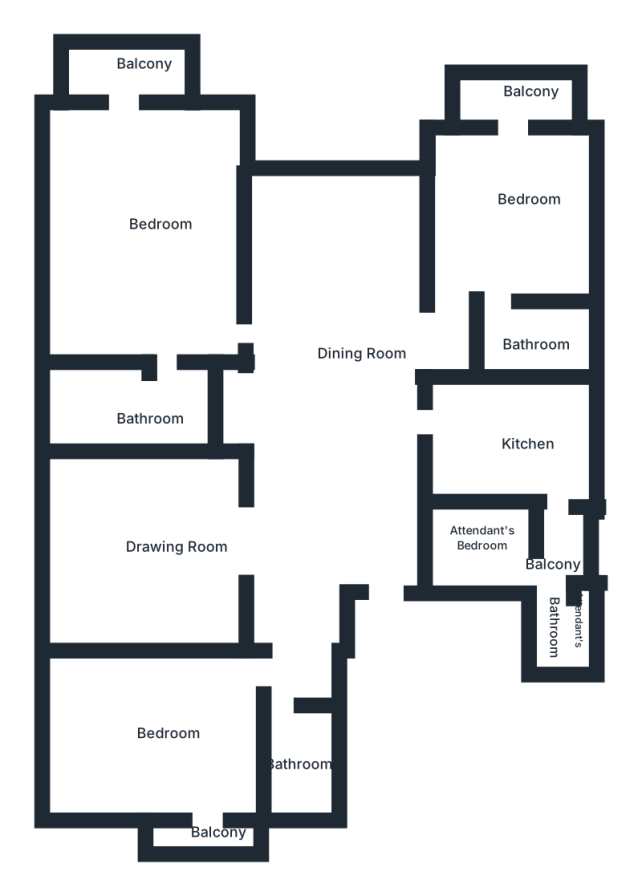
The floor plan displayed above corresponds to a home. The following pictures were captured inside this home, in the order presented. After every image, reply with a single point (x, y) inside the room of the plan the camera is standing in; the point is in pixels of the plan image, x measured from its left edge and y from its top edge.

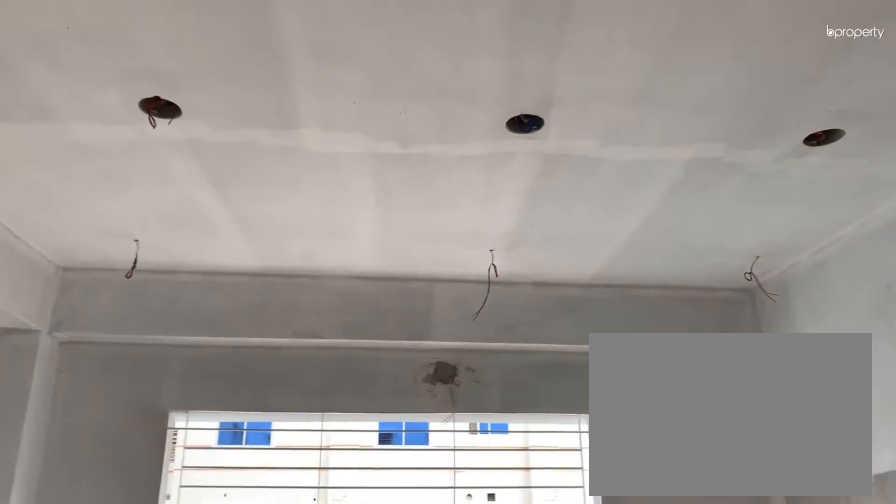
(155, 545)
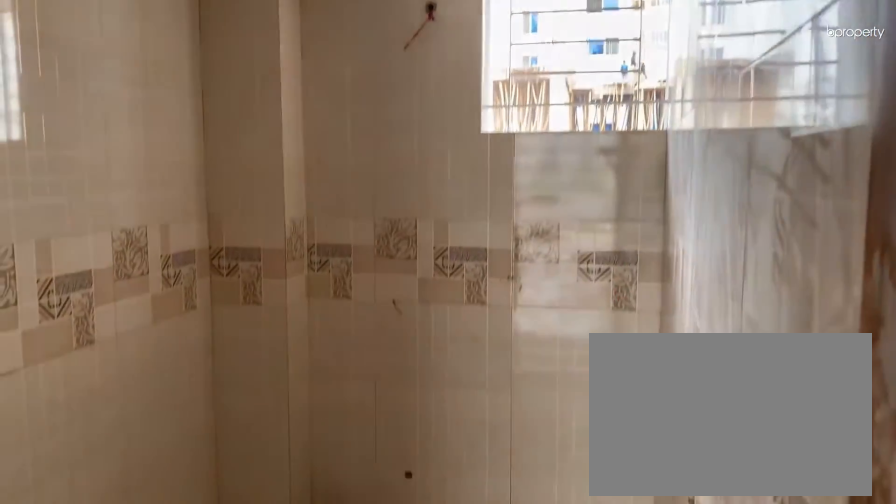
(285, 758)
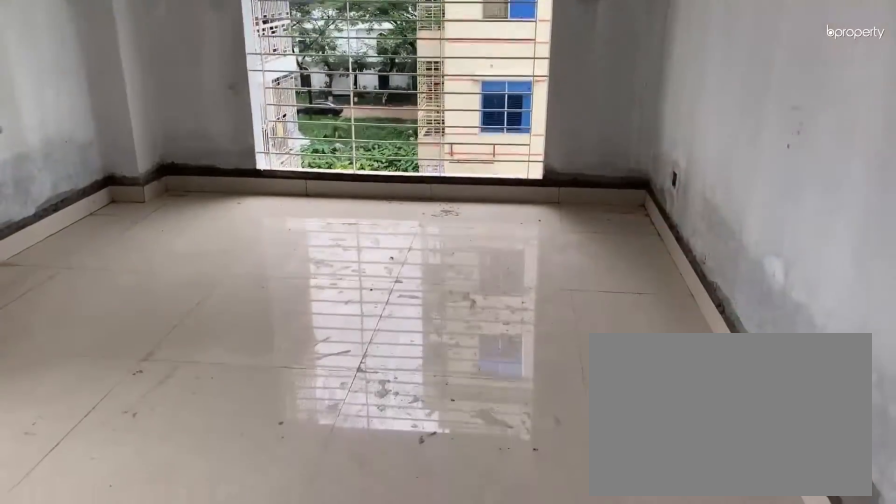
(189, 731)
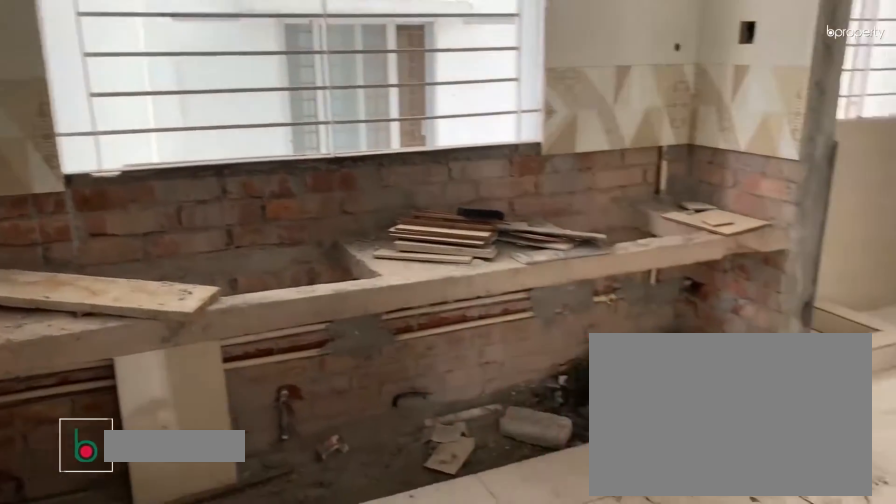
(517, 428)
